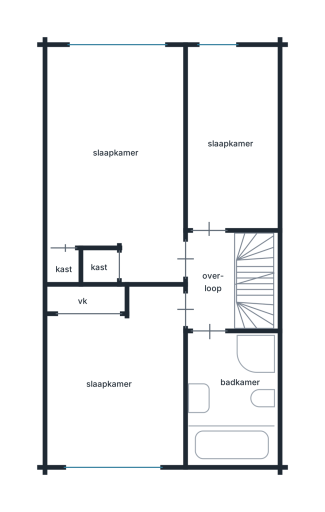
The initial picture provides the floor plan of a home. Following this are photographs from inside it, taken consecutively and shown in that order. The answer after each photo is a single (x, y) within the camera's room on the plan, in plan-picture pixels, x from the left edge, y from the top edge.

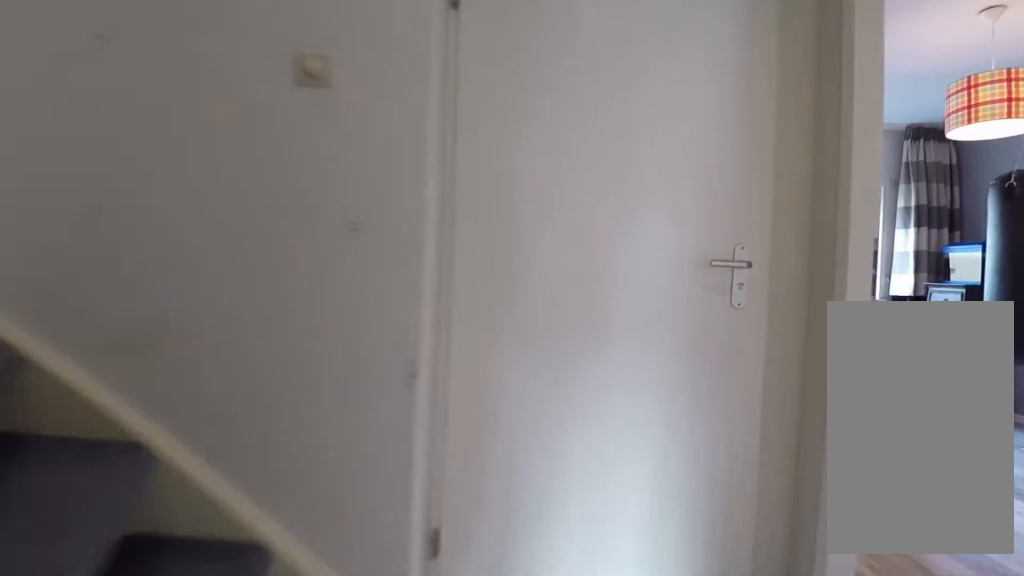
(211, 280)
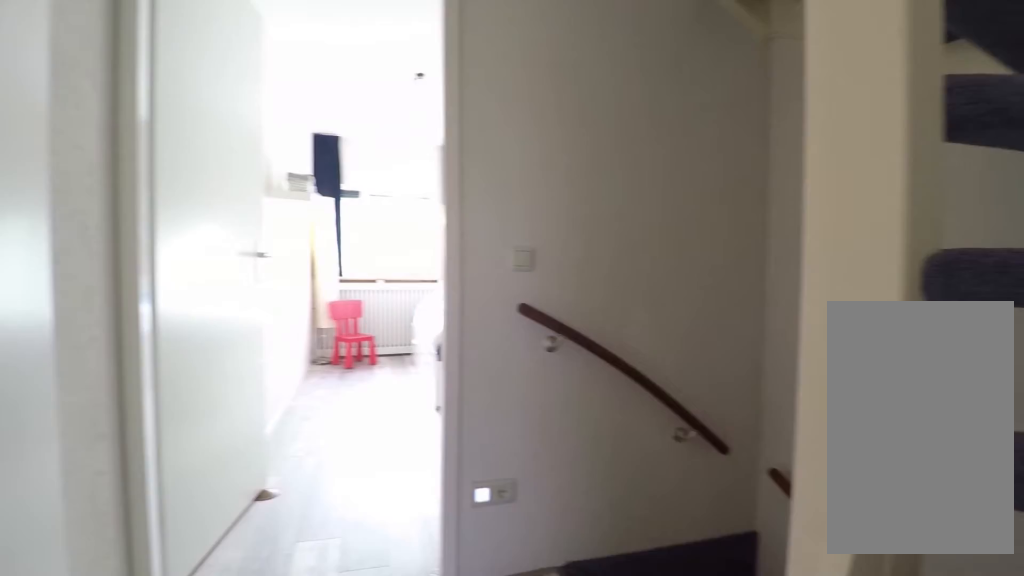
(211, 280)
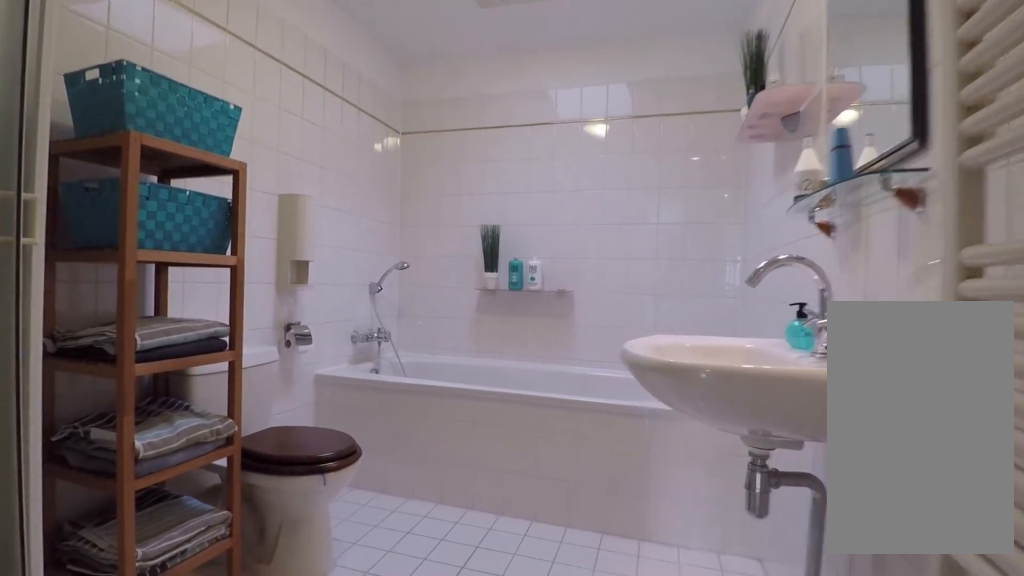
(232, 399)
